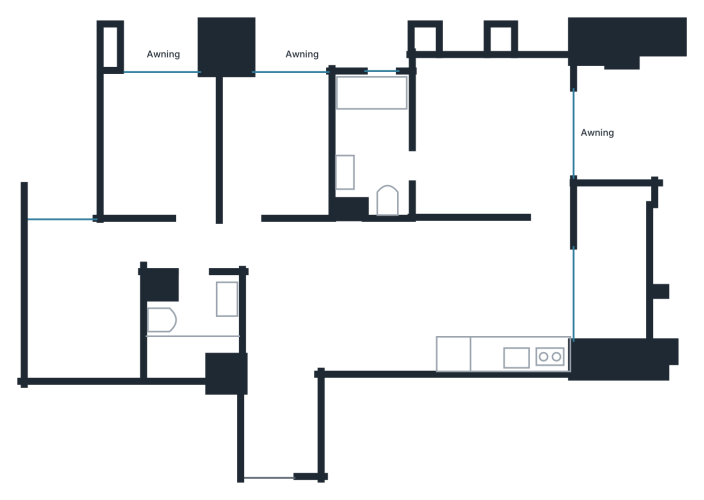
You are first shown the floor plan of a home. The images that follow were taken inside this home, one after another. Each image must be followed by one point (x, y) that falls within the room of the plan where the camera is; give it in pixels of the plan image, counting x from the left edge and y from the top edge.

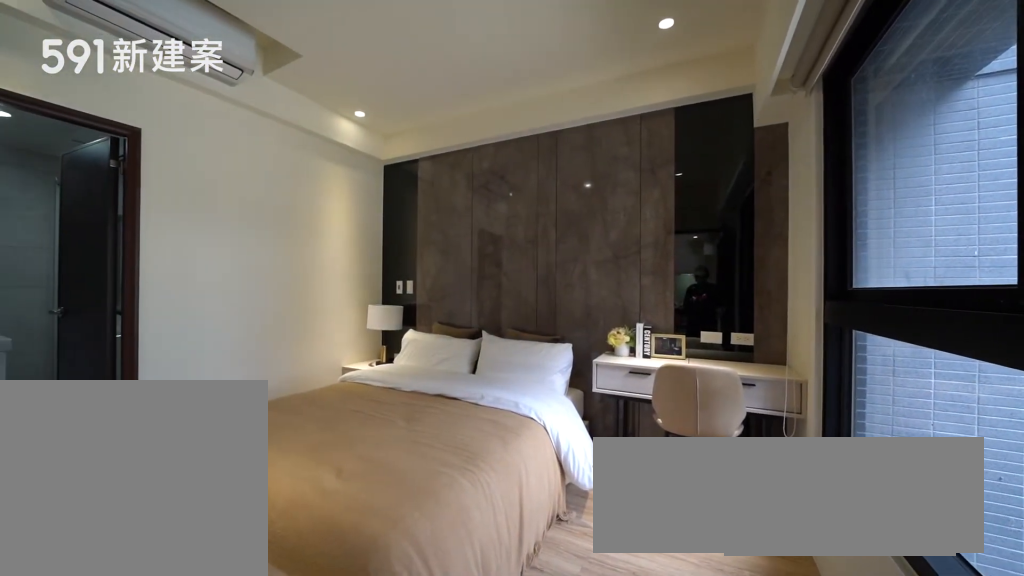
(489, 135)
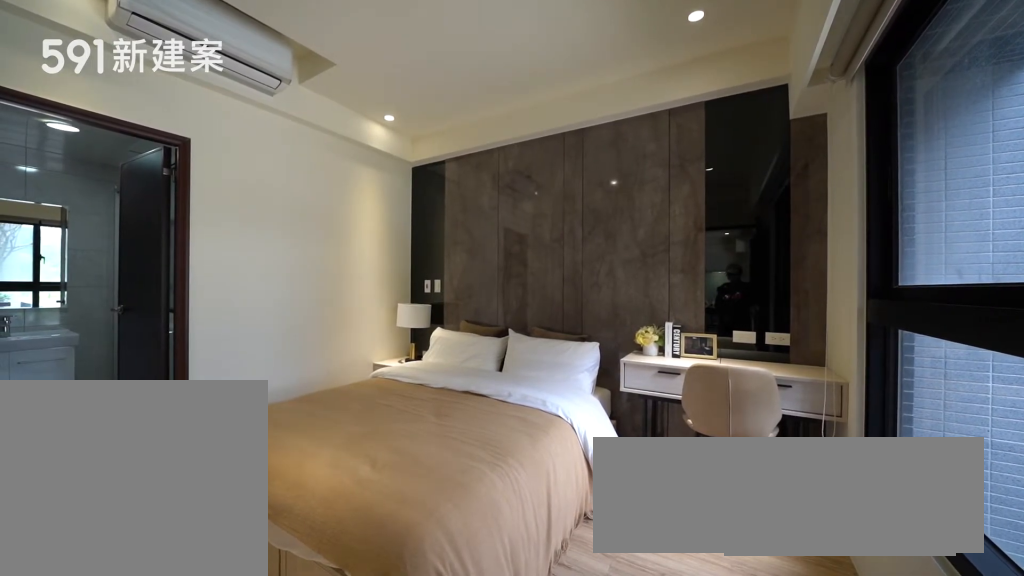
(489, 135)
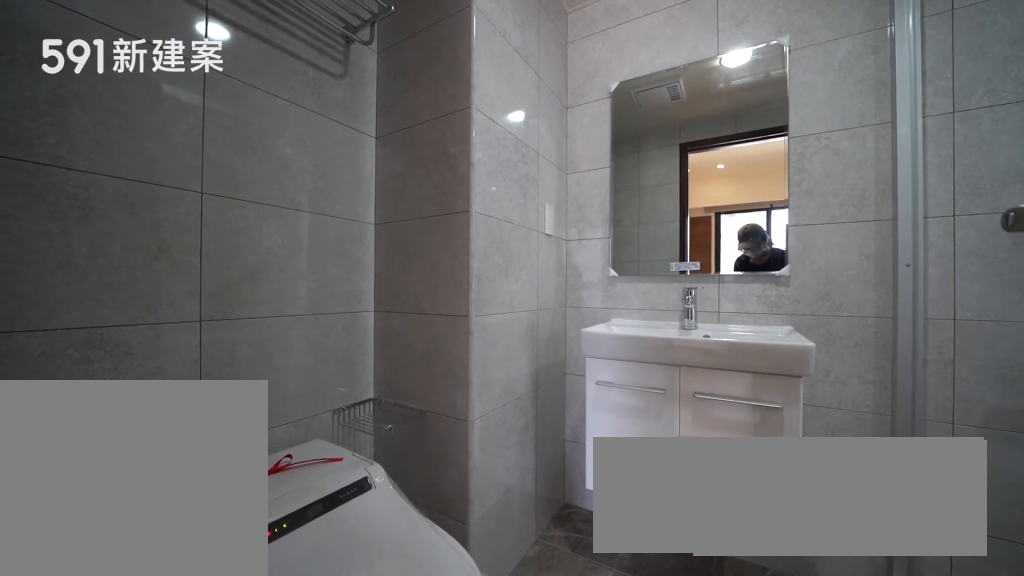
(371, 144)
